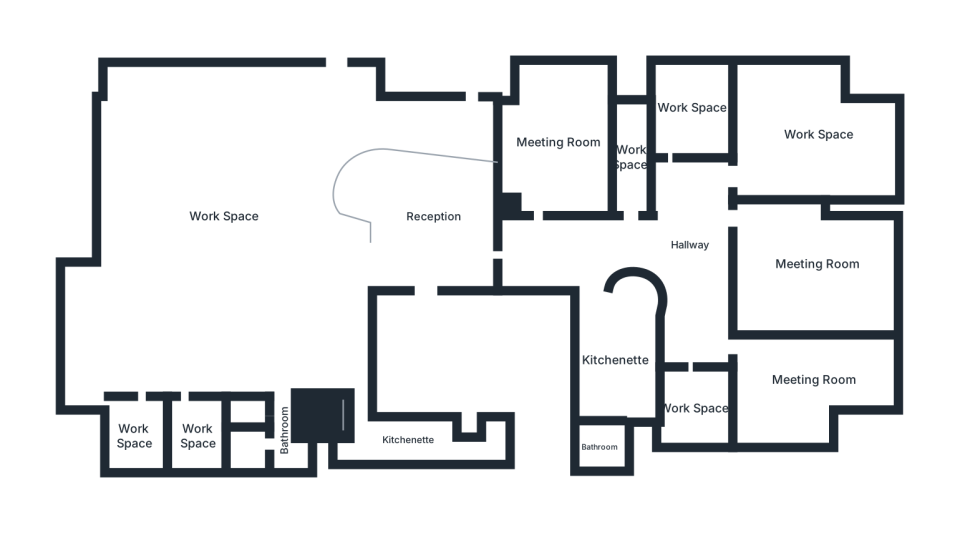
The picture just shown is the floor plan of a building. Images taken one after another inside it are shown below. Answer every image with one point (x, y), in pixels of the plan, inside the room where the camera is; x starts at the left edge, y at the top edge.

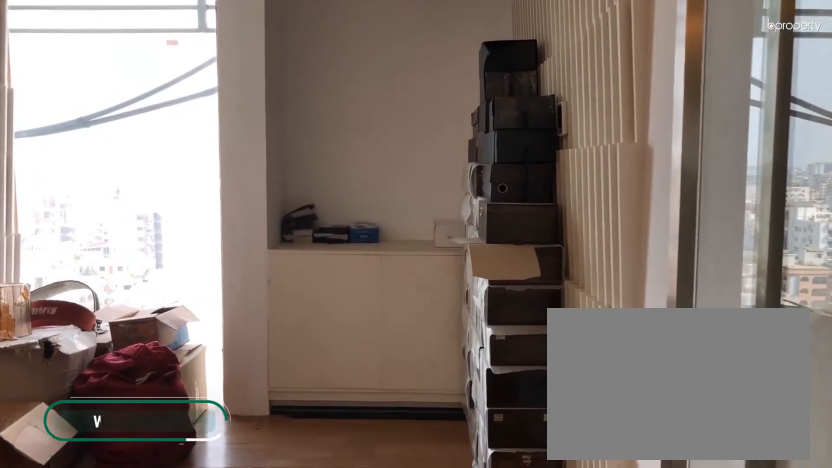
(693, 407)
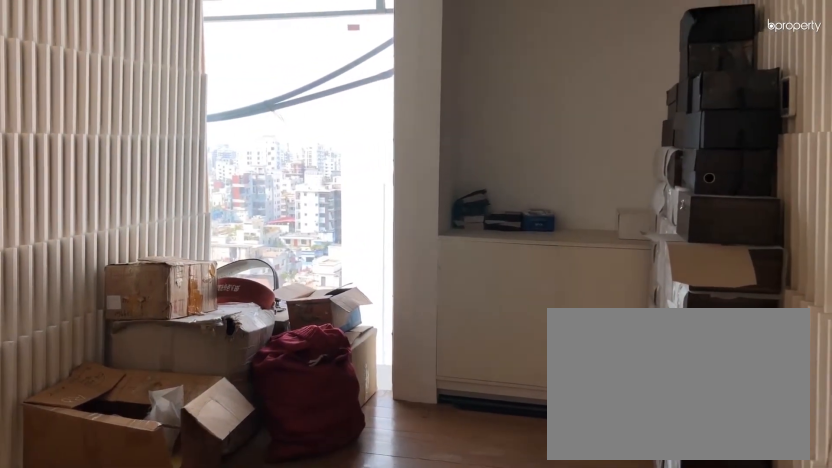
(693, 407)
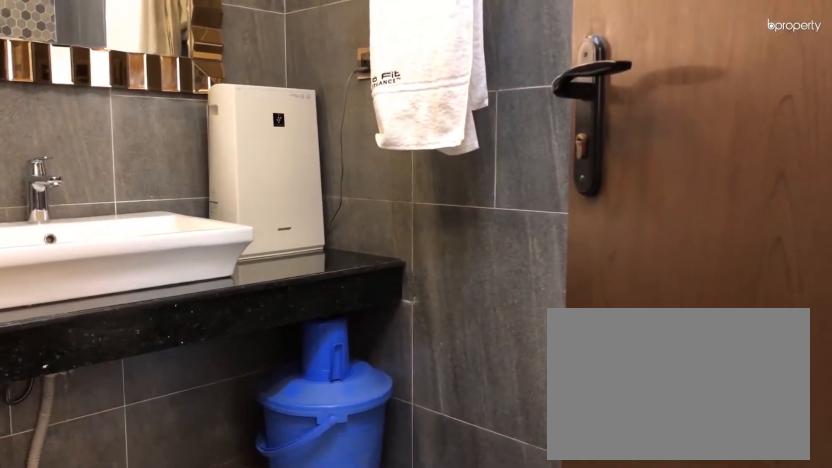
(600, 447)
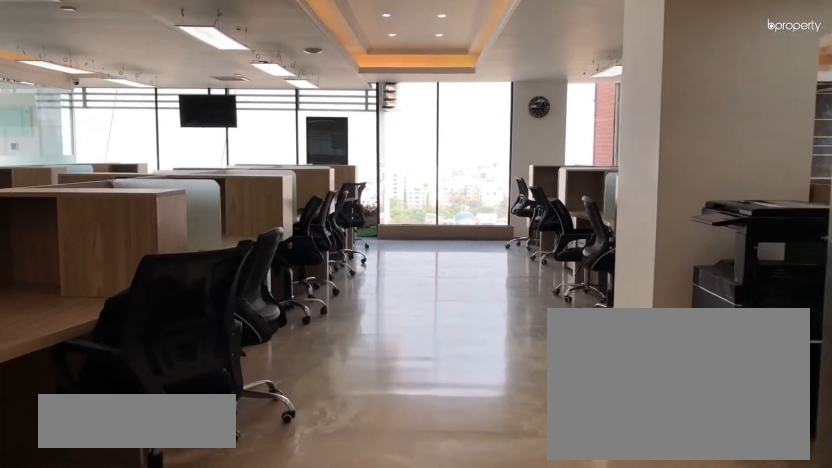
(223, 216)
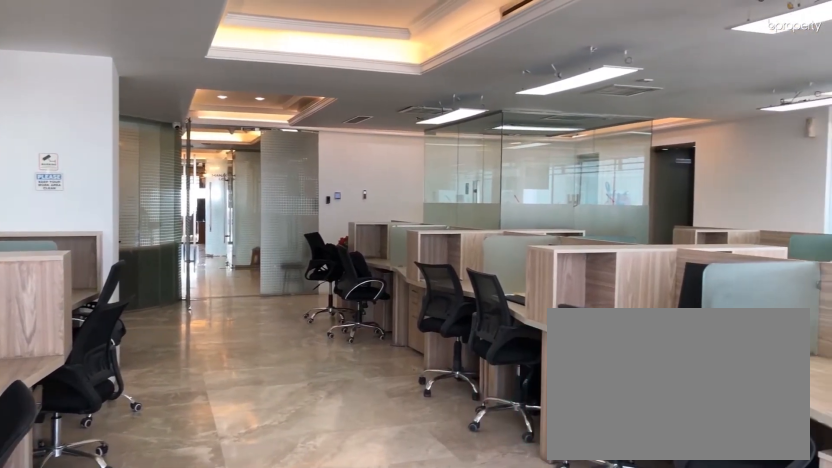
(224, 215)
